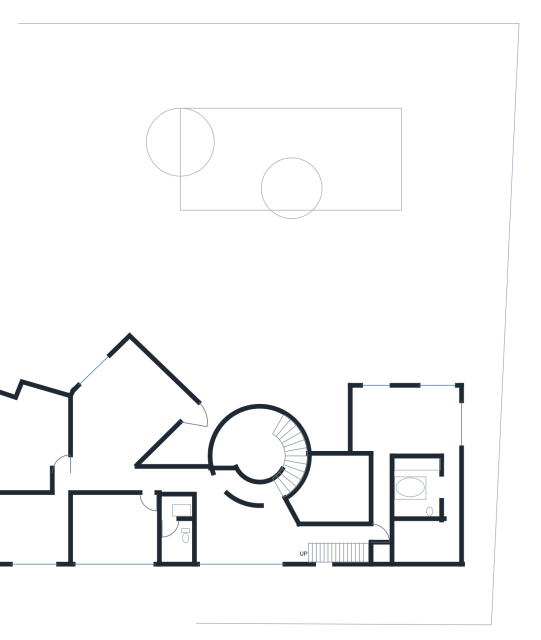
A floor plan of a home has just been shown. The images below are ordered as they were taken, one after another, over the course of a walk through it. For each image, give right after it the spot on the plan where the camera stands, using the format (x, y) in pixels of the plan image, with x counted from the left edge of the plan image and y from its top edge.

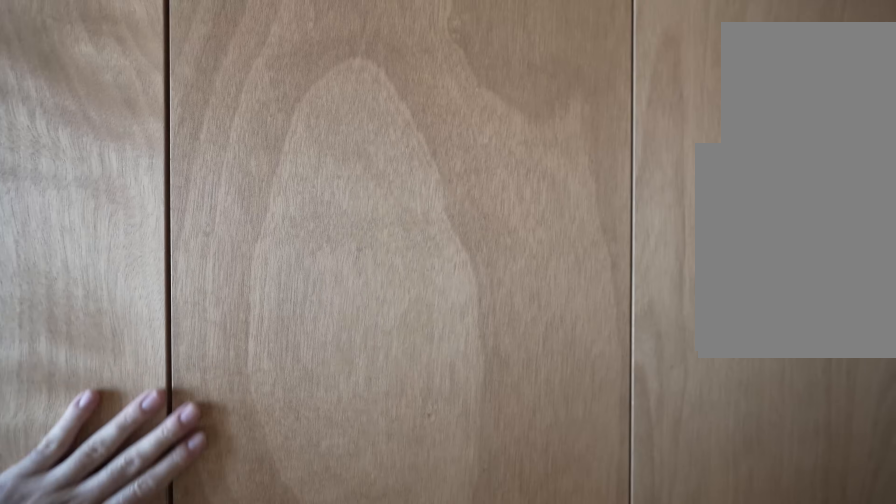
(422, 544)
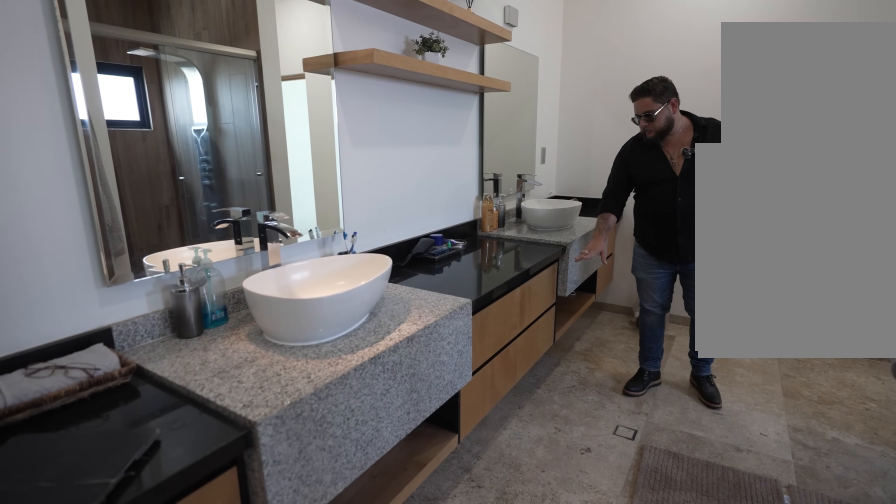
(436, 486)
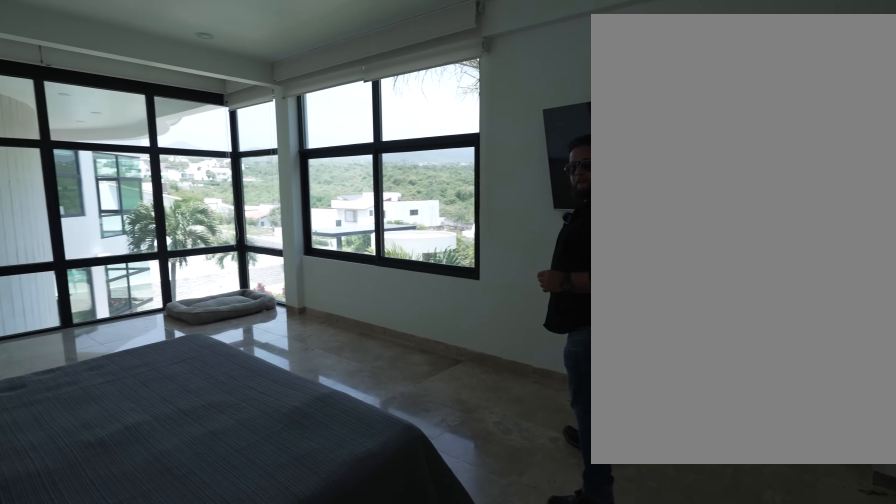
(442, 401)
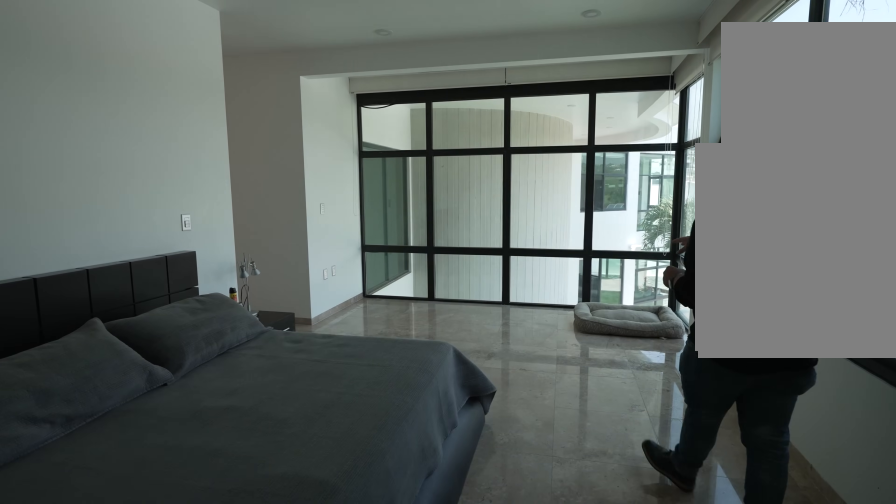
(428, 399)
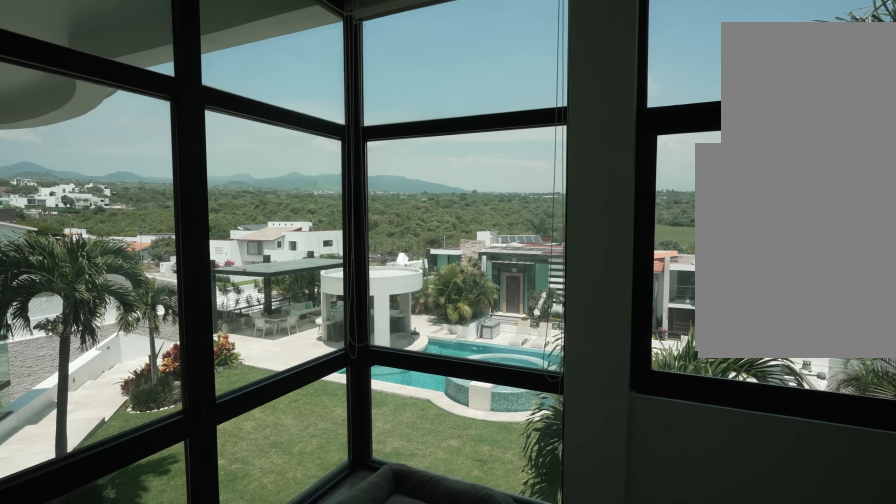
(396, 400)
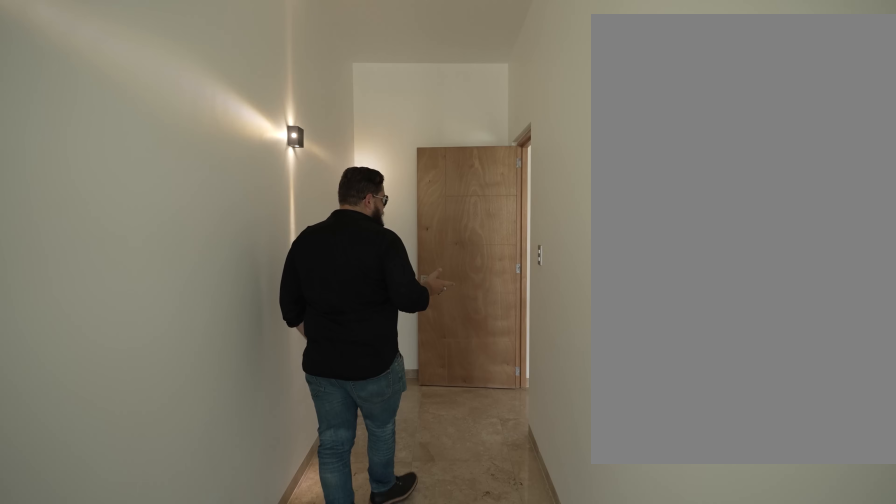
(377, 454)
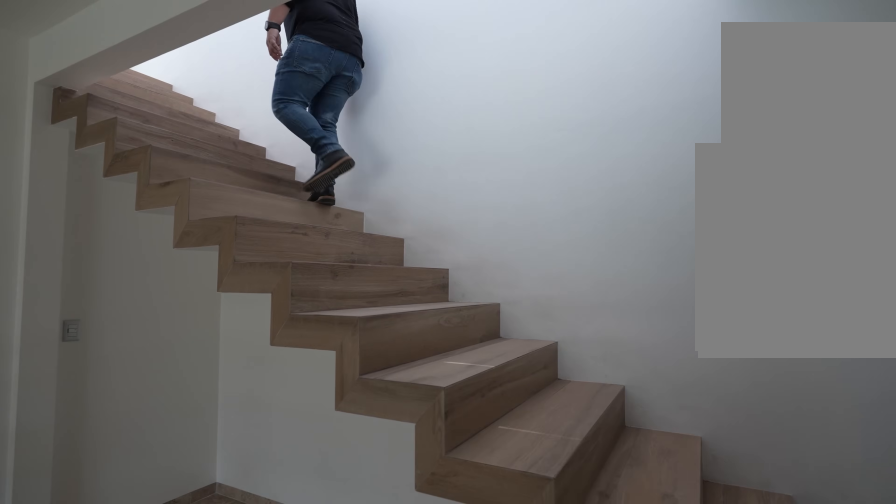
(313, 534)
